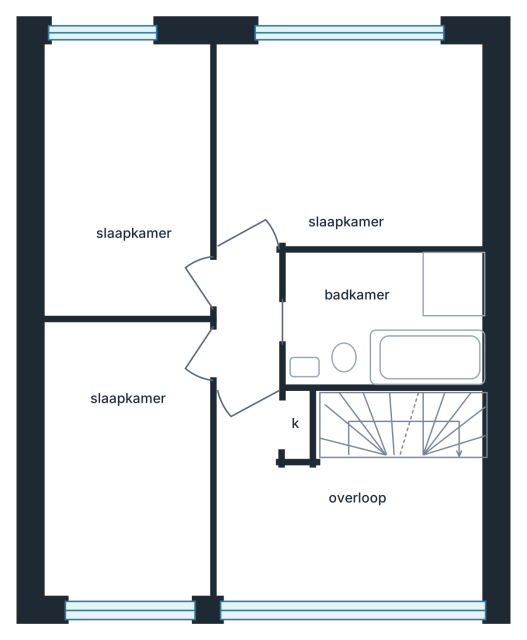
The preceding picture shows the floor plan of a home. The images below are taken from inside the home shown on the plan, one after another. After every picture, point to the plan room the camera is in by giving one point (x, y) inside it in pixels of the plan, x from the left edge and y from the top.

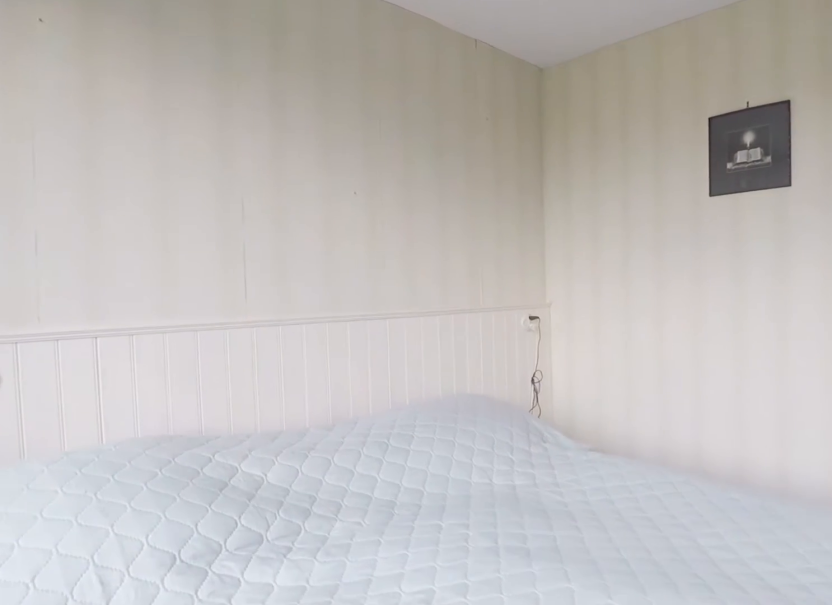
(358, 151)
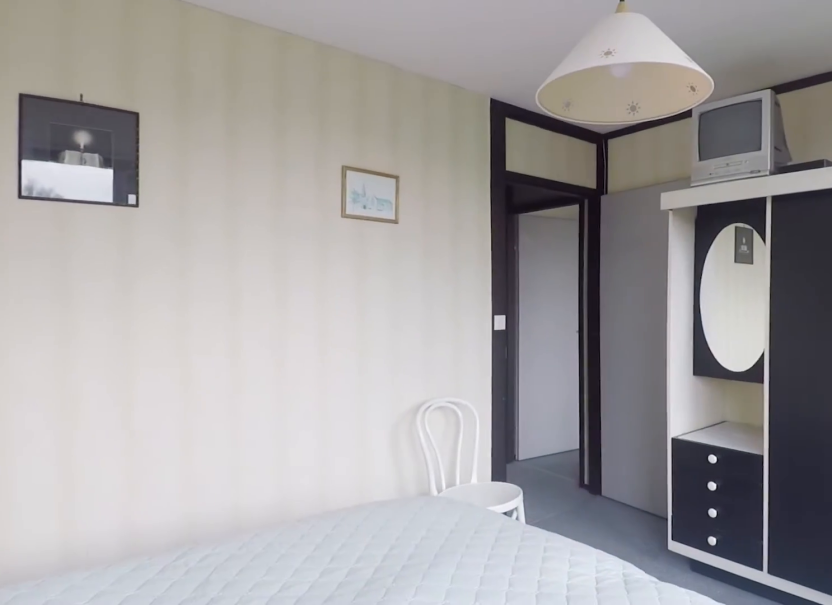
(358, 151)
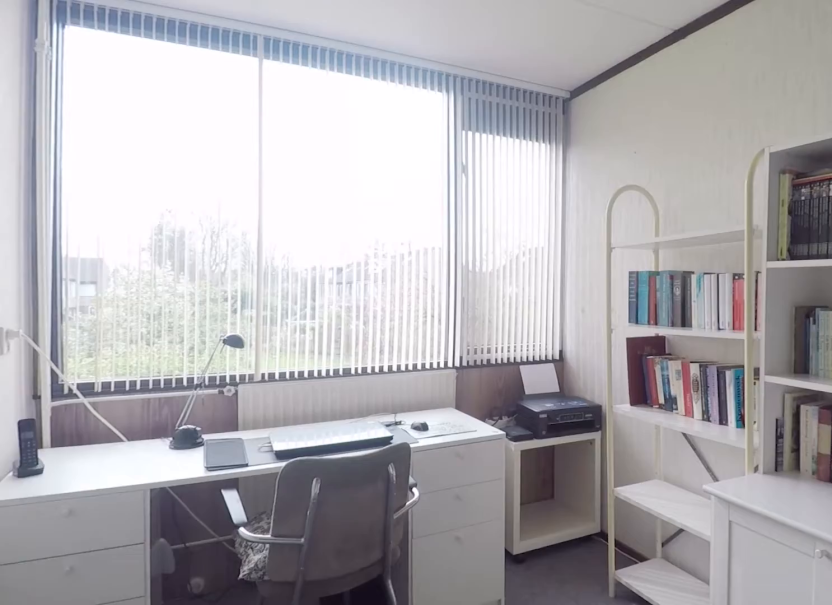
(119, 184)
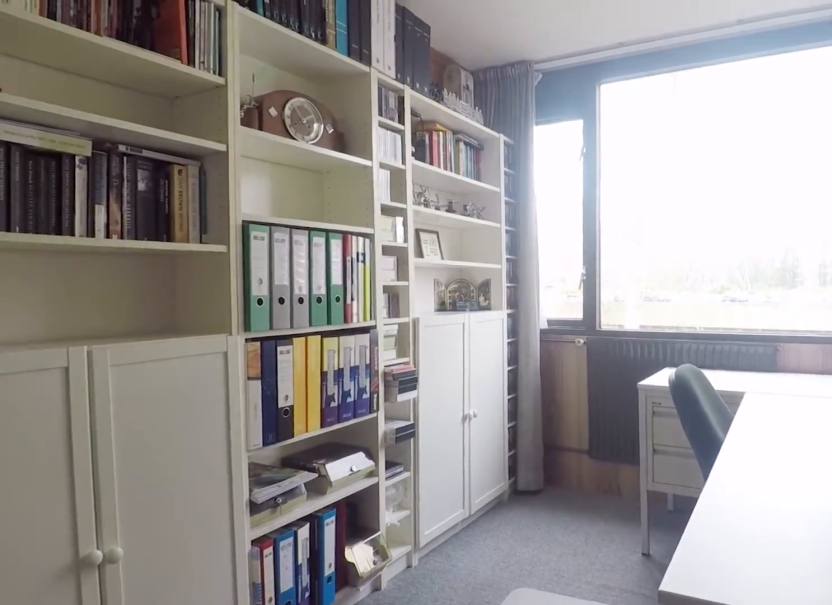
(132, 442)
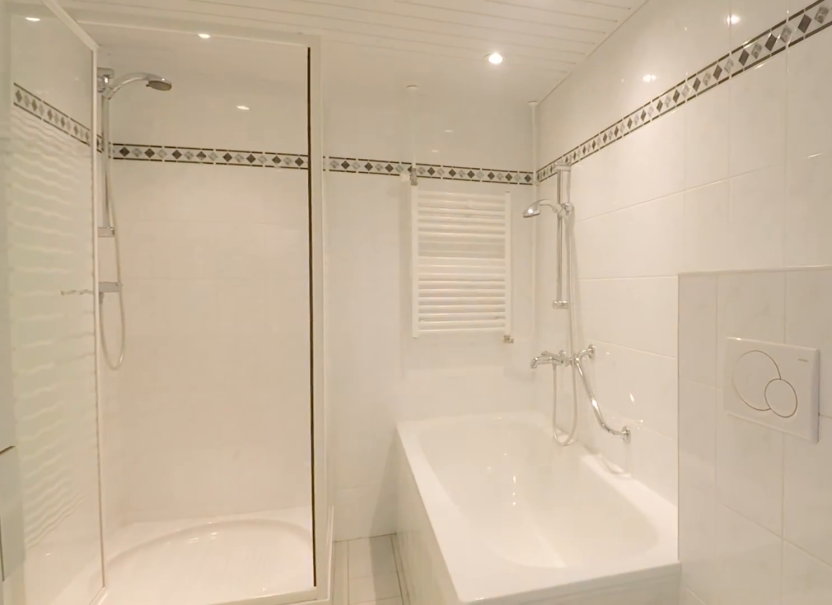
(389, 319)
